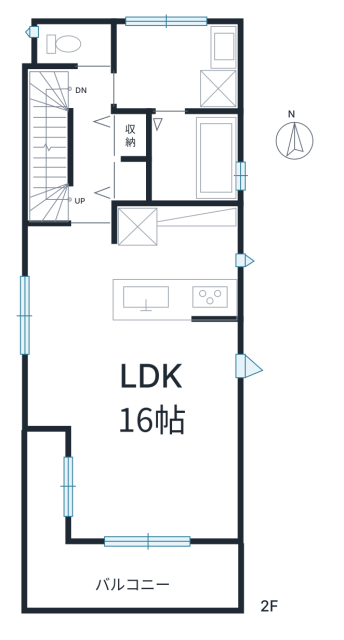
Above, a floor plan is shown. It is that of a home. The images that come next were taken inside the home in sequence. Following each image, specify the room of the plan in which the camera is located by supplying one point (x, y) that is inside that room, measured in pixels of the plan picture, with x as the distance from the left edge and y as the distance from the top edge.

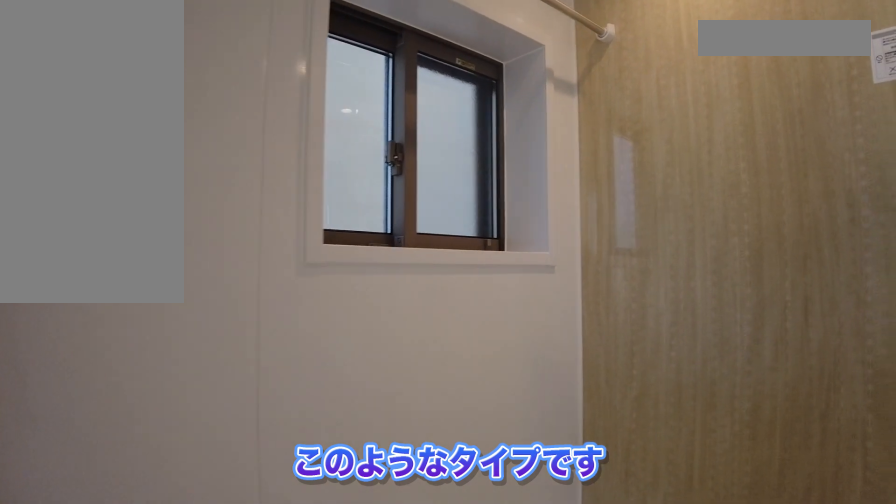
(188, 149)
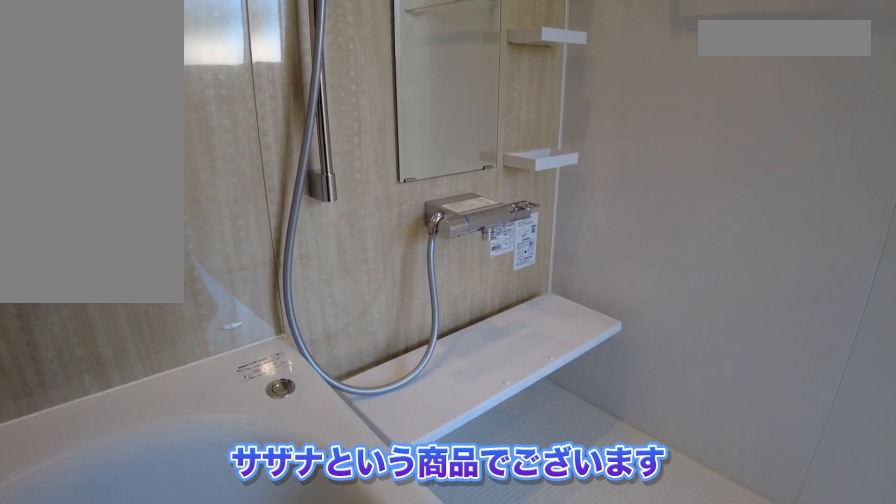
(188, 149)
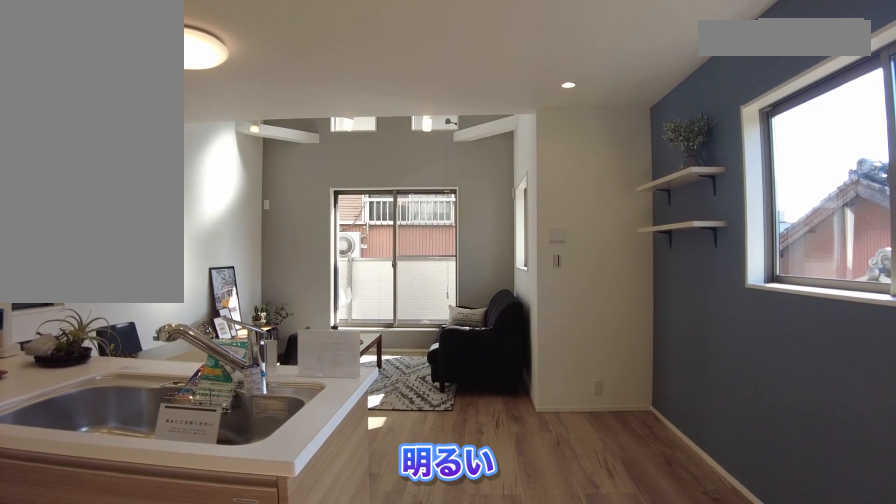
(106, 316)
